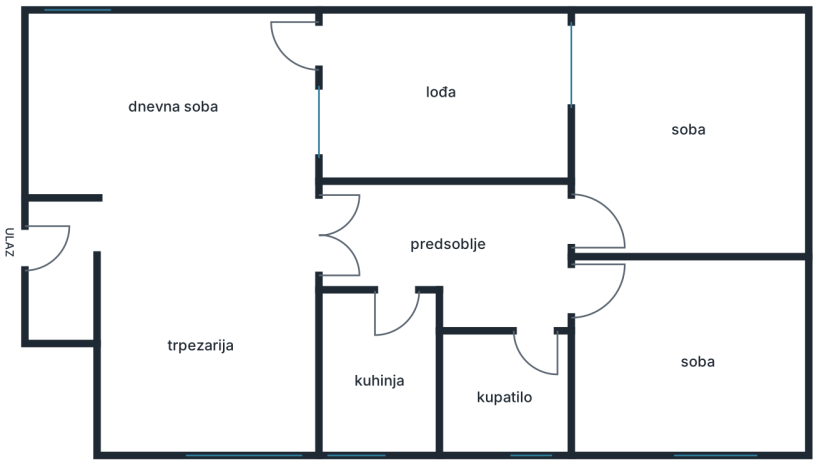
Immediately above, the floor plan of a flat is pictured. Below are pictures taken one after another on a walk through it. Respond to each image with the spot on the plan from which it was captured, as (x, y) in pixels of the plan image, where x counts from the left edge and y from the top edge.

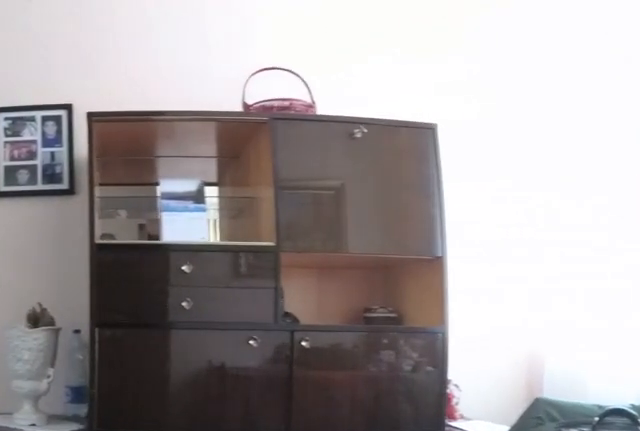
(86, 232)
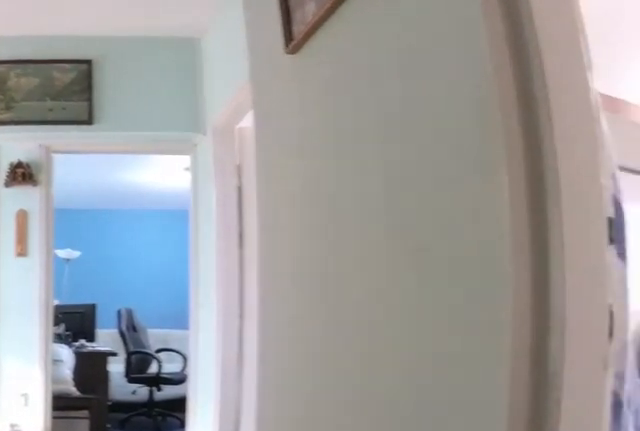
(364, 240)
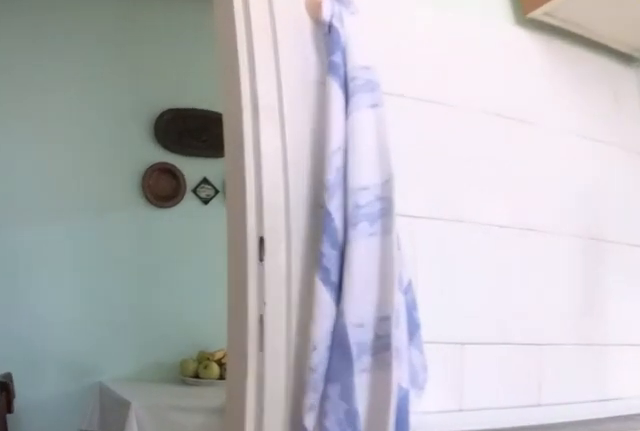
(380, 380)
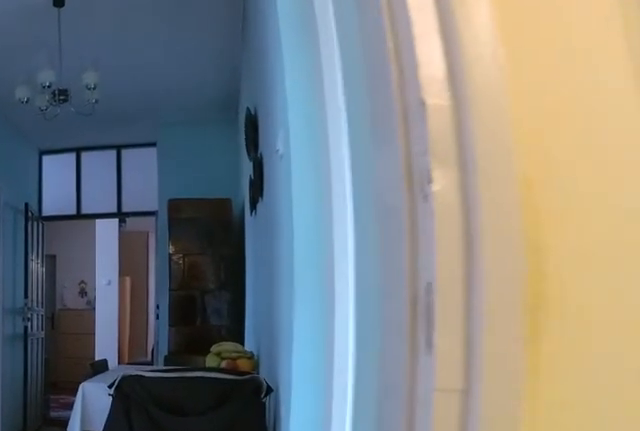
(630, 222)
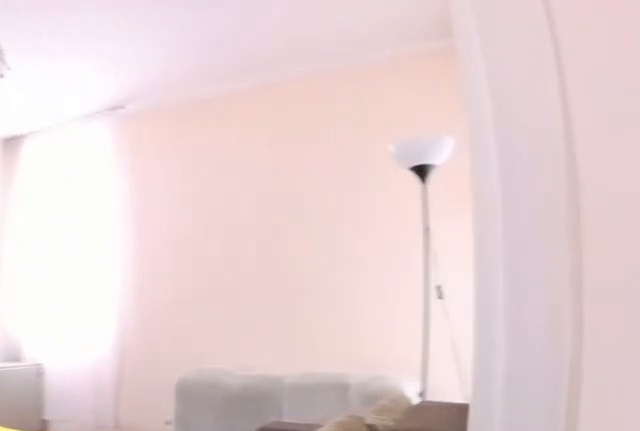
(309, 238)
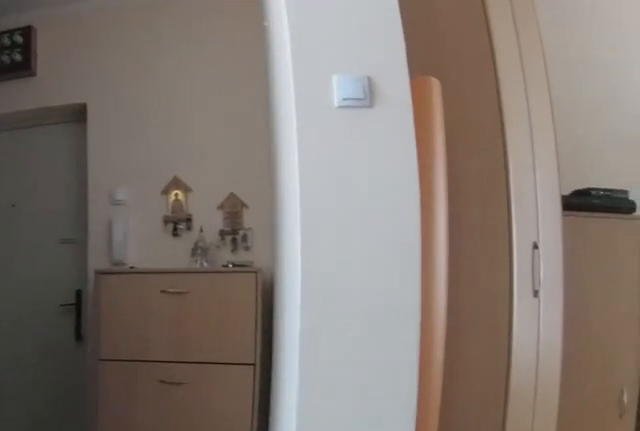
(231, 229)
